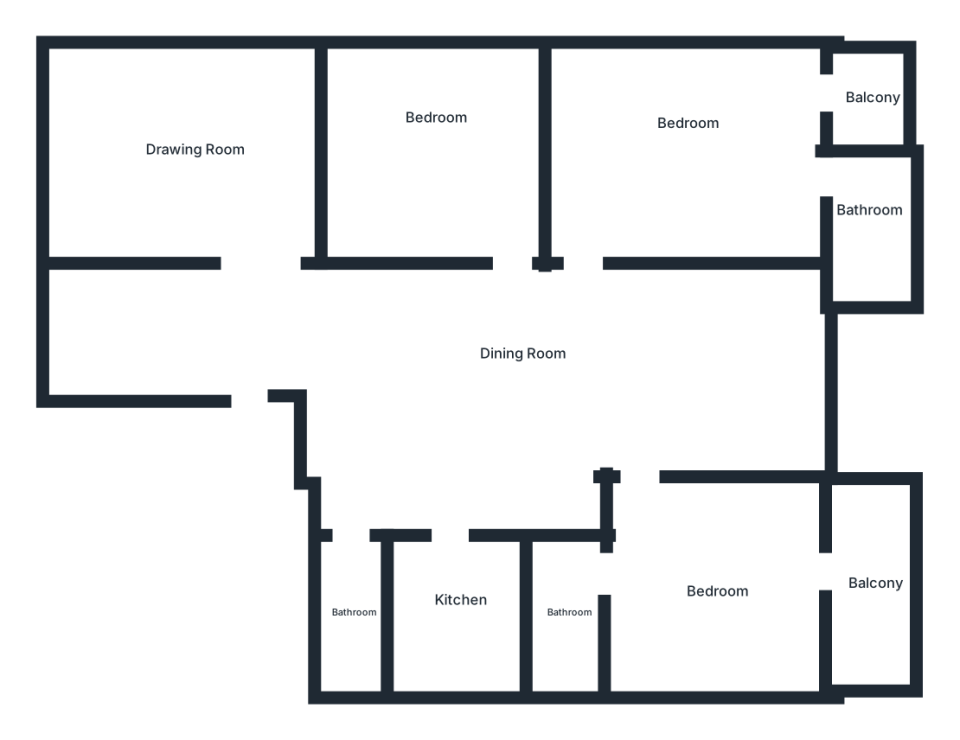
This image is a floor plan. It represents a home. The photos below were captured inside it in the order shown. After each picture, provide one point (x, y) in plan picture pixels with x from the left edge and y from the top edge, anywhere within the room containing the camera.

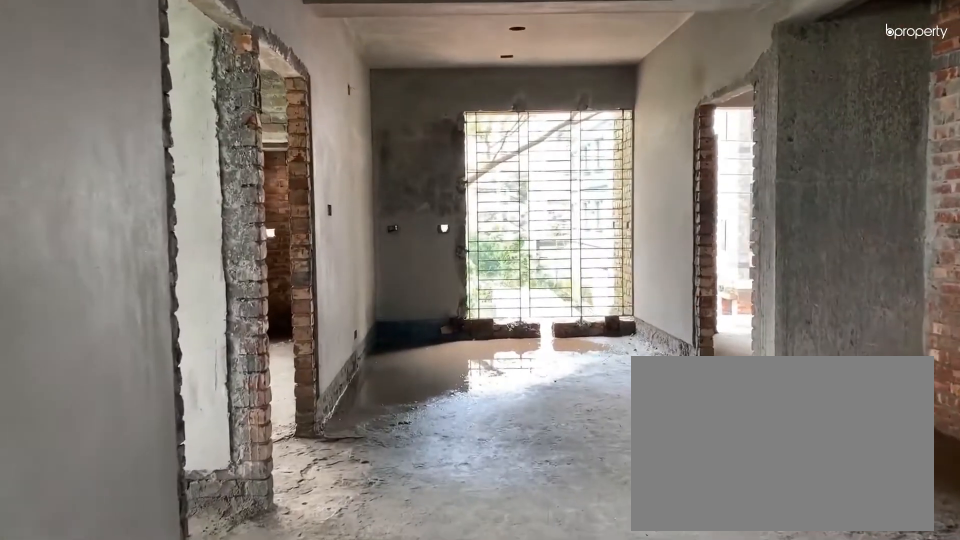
(329, 345)
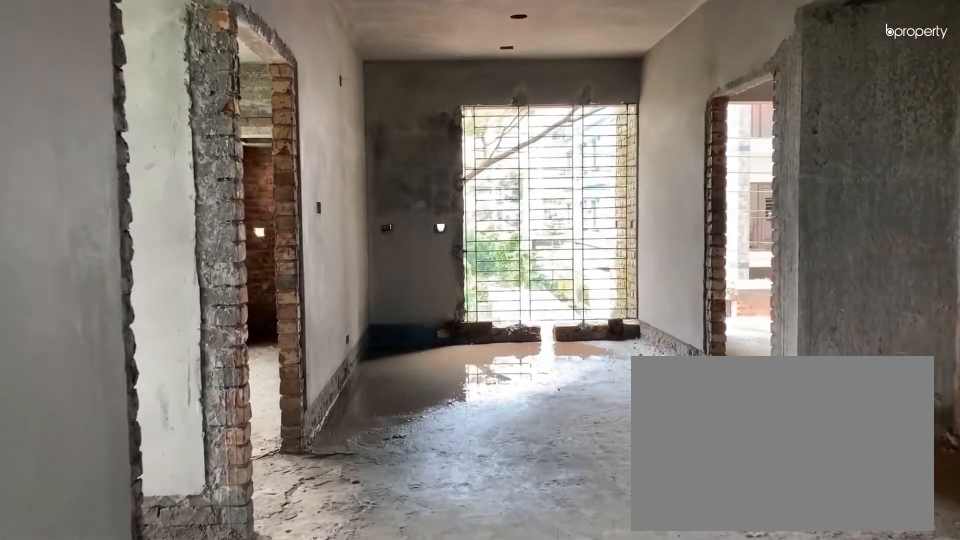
(329, 345)
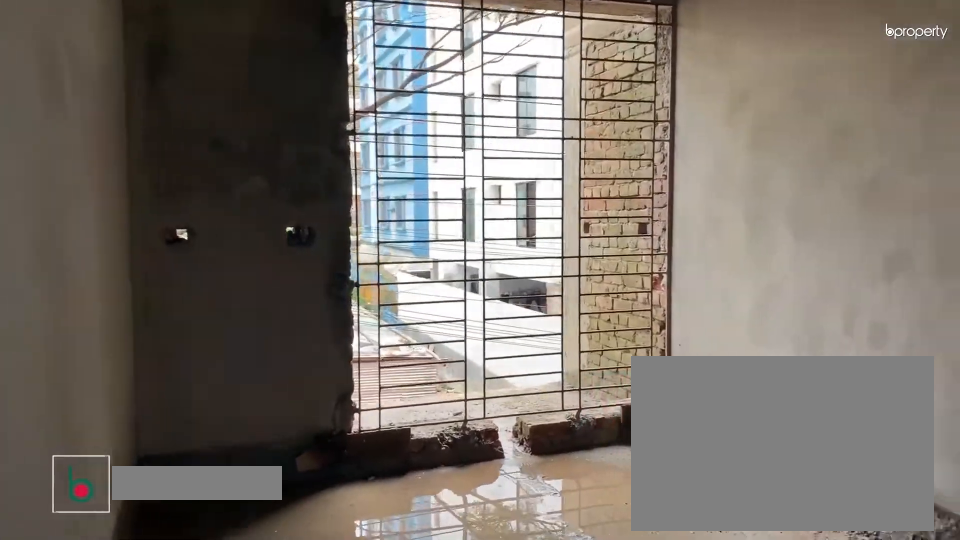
(548, 395)
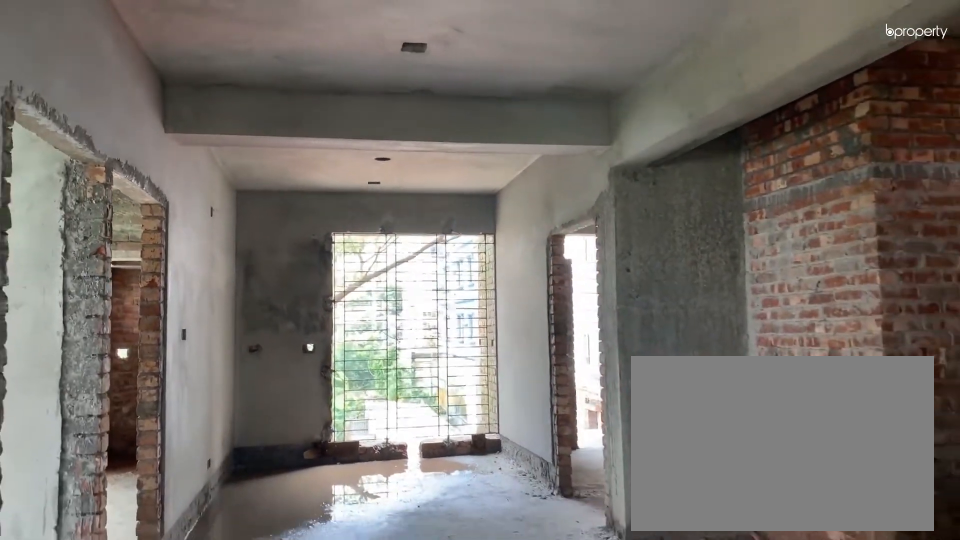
(549, 396)
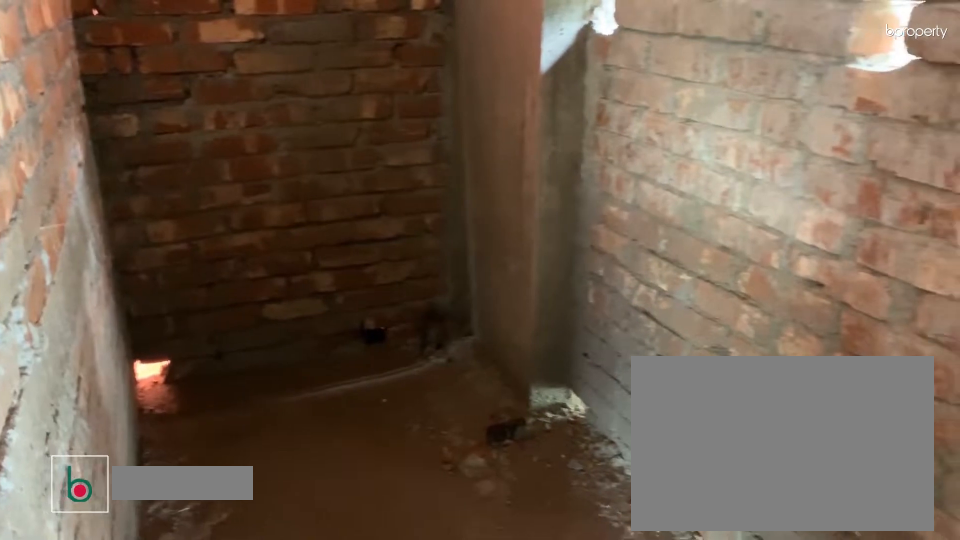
(354, 623)
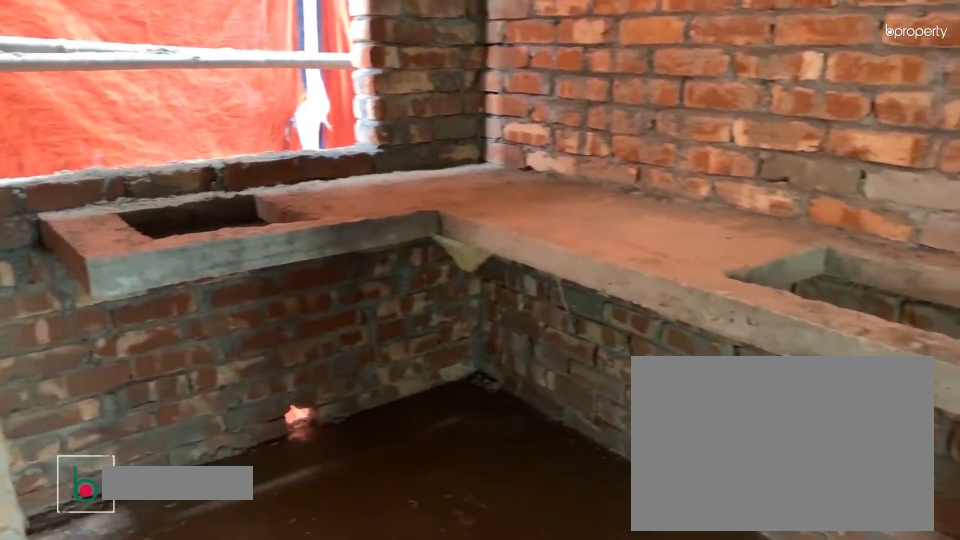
(468, 613)
